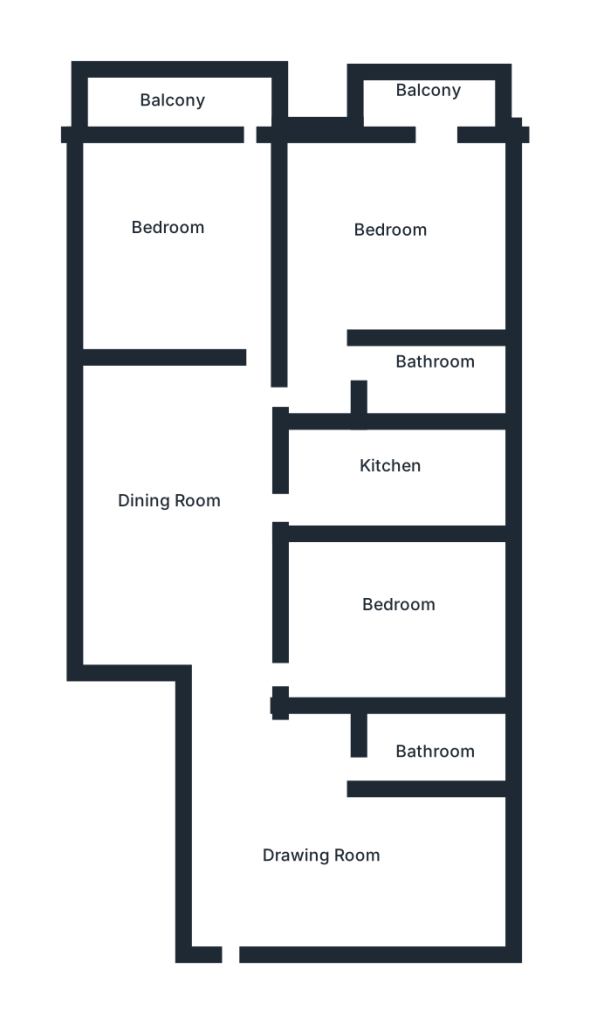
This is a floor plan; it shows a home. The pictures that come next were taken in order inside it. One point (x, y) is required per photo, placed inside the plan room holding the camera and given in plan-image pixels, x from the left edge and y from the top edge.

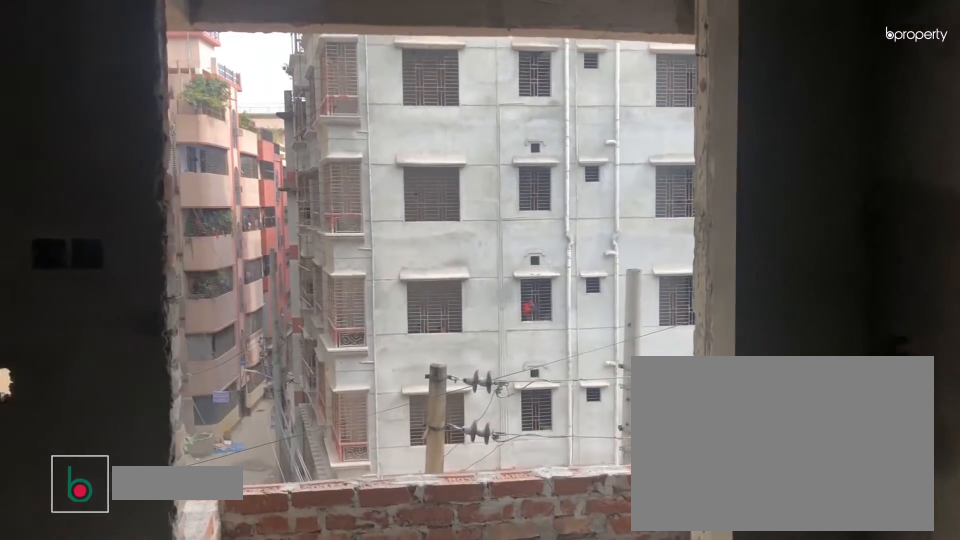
(416, 204)
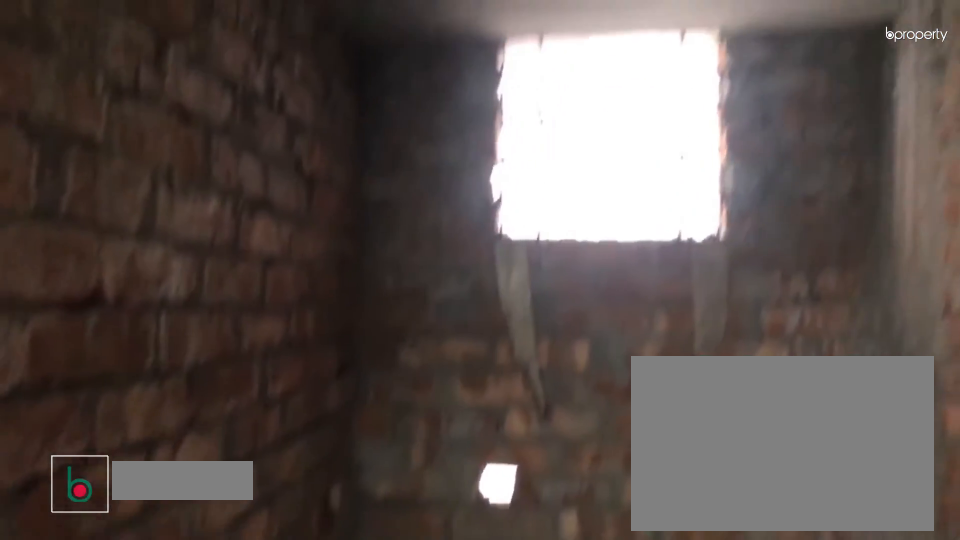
(424, 372)
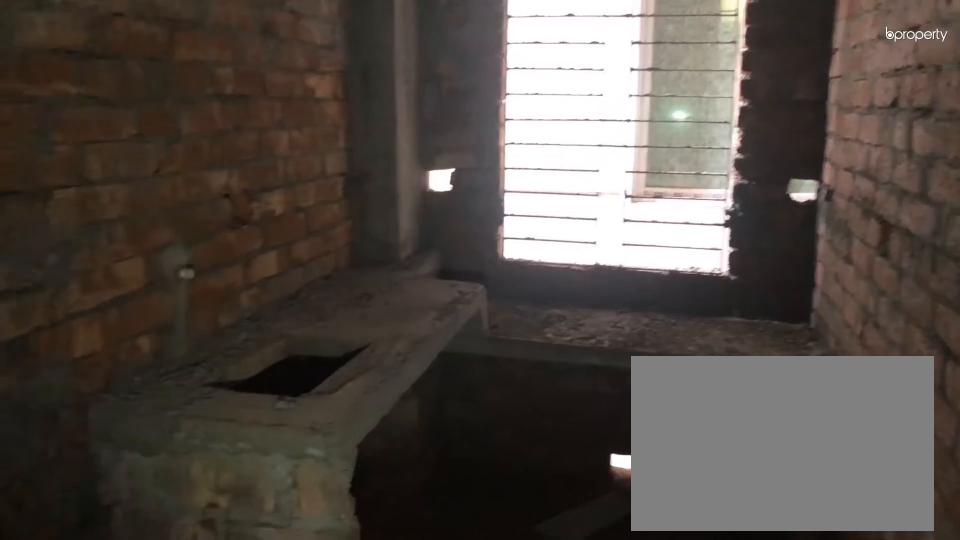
(394, 493)
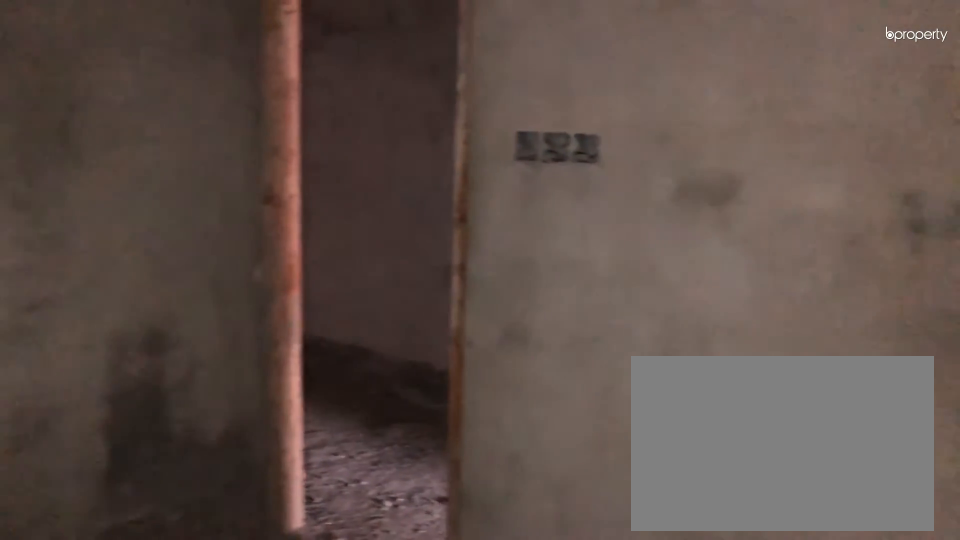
(399, 628)
